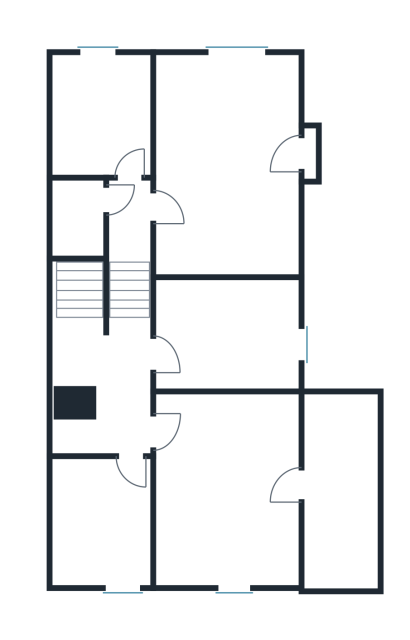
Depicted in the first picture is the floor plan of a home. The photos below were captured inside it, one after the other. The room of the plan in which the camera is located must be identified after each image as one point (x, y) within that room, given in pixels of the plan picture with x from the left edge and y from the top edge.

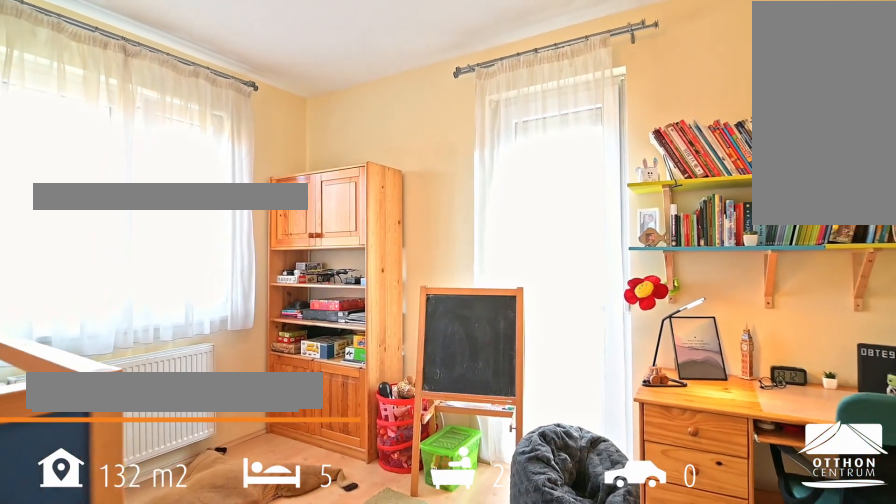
(225, 169)
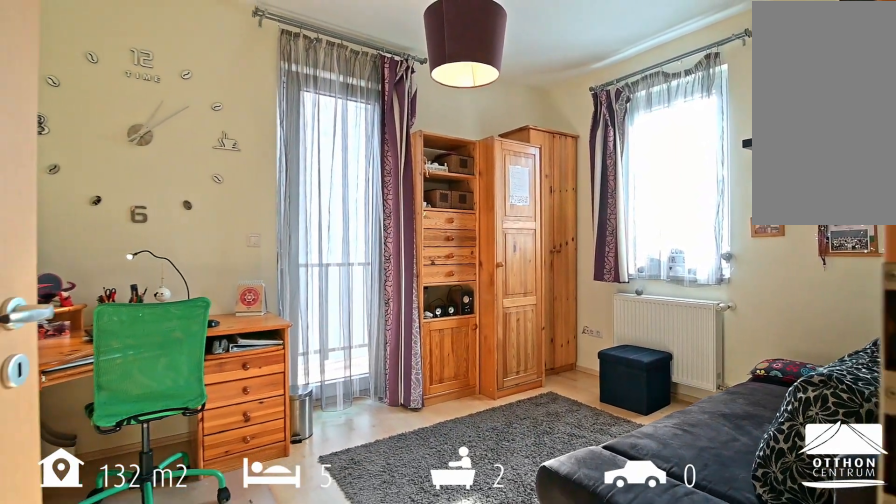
(225, 495)
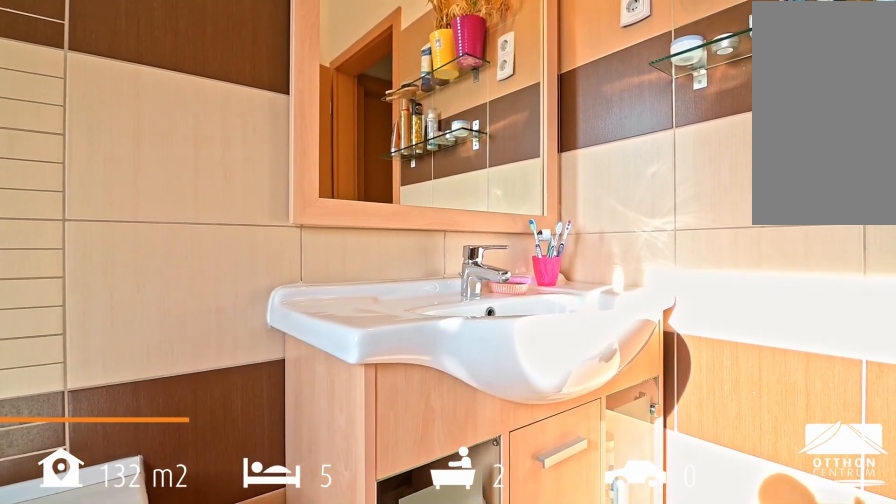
(104, 525)
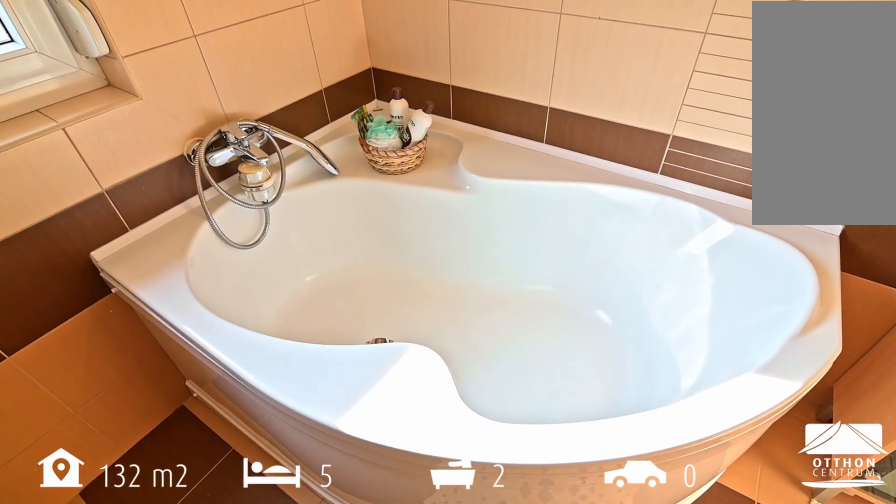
(104, 525)
